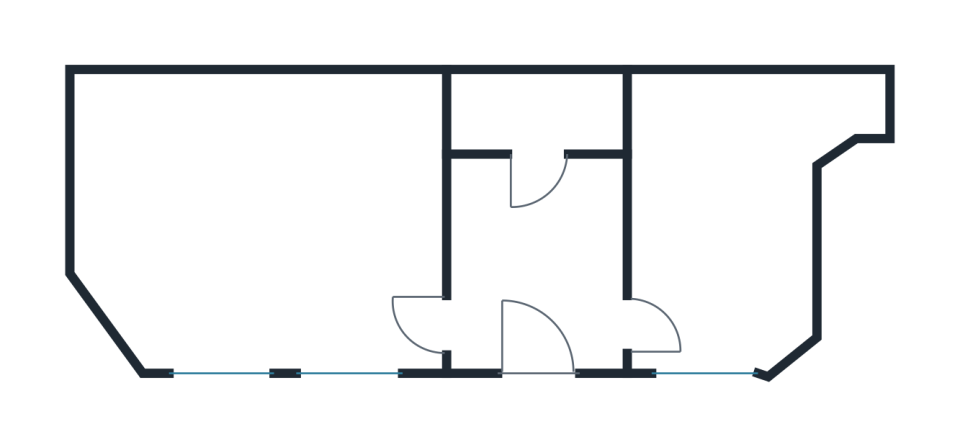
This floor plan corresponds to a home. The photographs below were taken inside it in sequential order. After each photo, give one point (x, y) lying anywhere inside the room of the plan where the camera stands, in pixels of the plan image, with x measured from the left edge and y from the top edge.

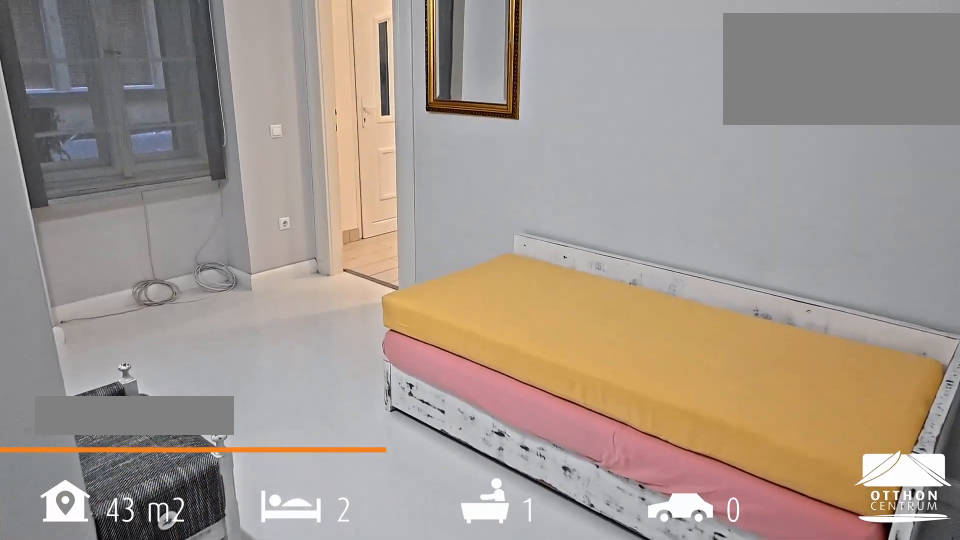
(726, 236)
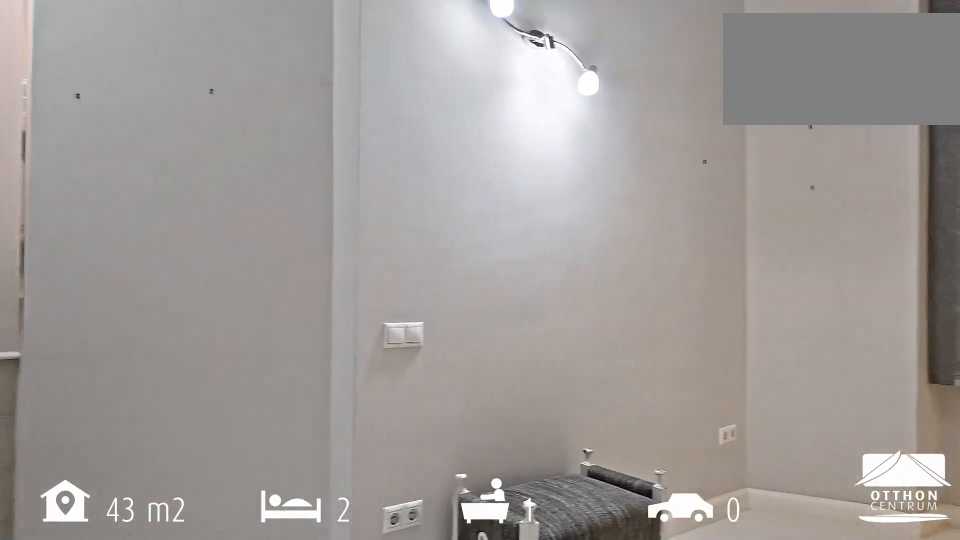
(725, 236)
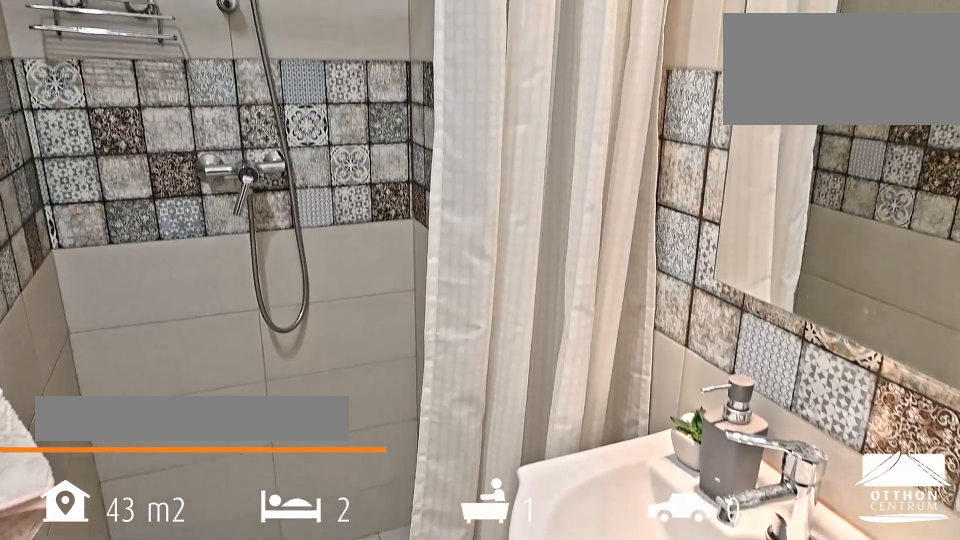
(532, 113)
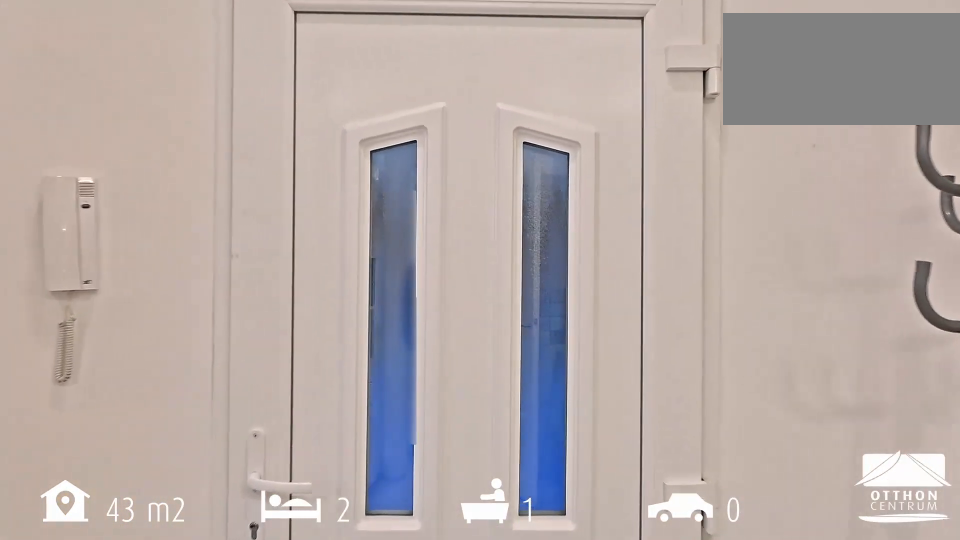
(533, 265)
